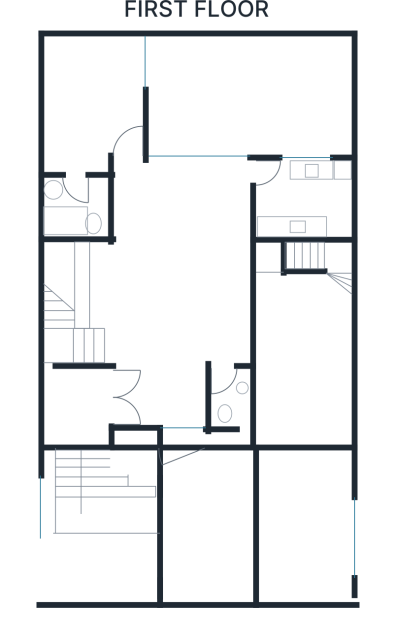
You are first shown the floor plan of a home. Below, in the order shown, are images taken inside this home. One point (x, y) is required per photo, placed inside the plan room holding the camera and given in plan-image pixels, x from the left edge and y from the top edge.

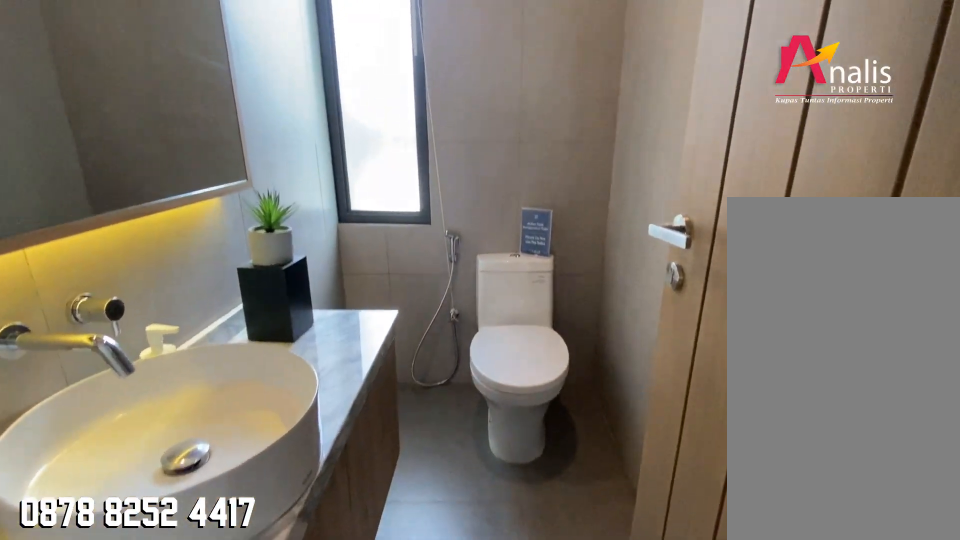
(230, 398)
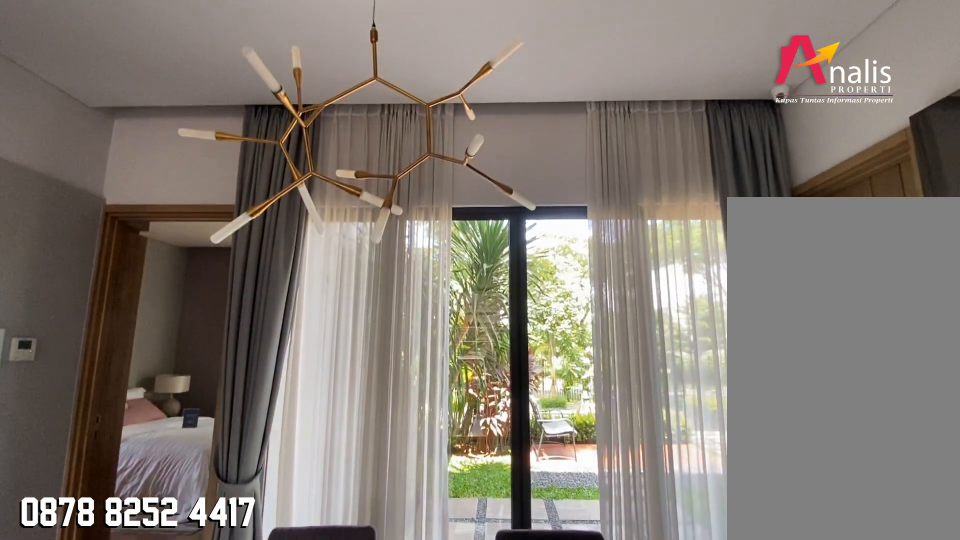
(164, 291)
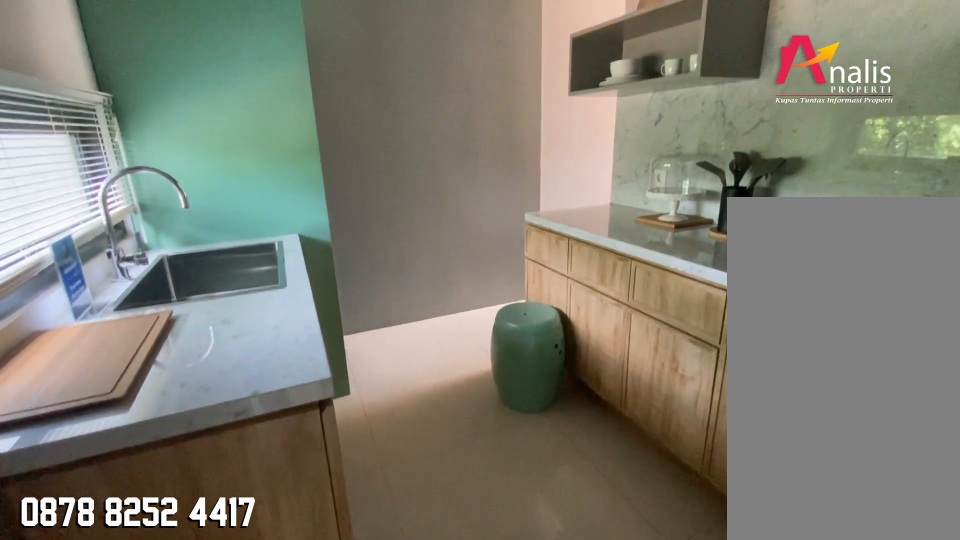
(303, 200)
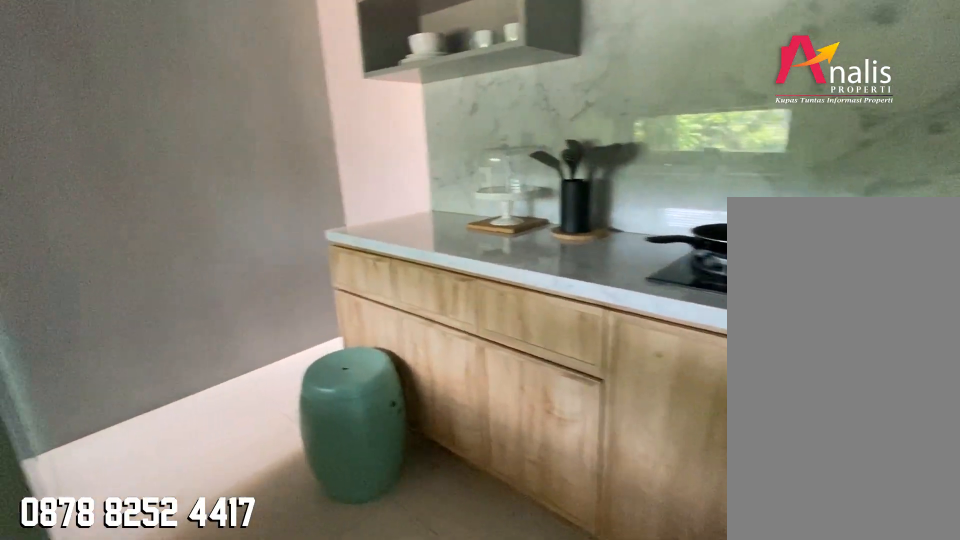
(303, 200)
